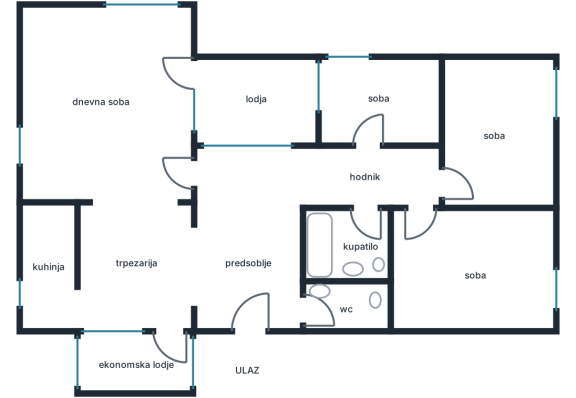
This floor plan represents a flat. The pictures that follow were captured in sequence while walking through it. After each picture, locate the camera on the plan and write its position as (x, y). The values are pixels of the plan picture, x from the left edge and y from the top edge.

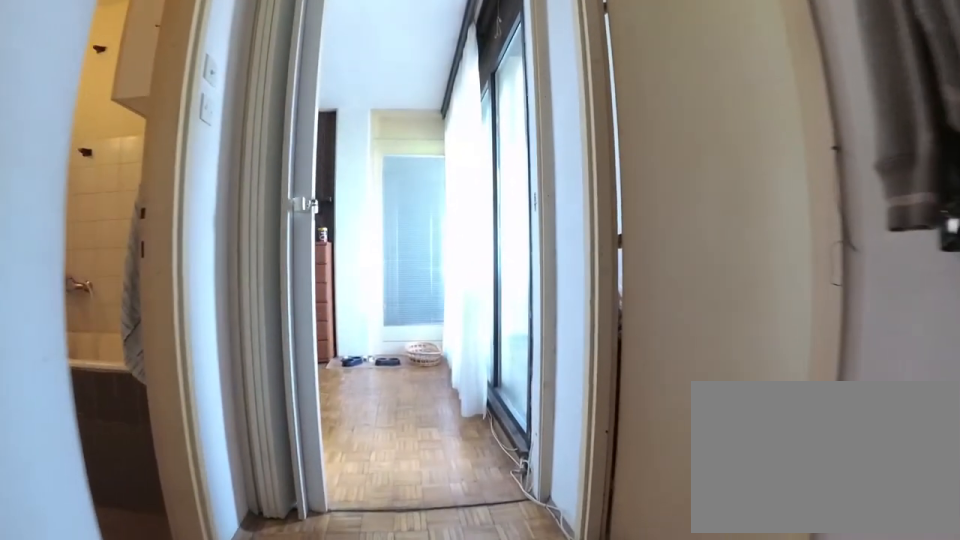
(415, 181)
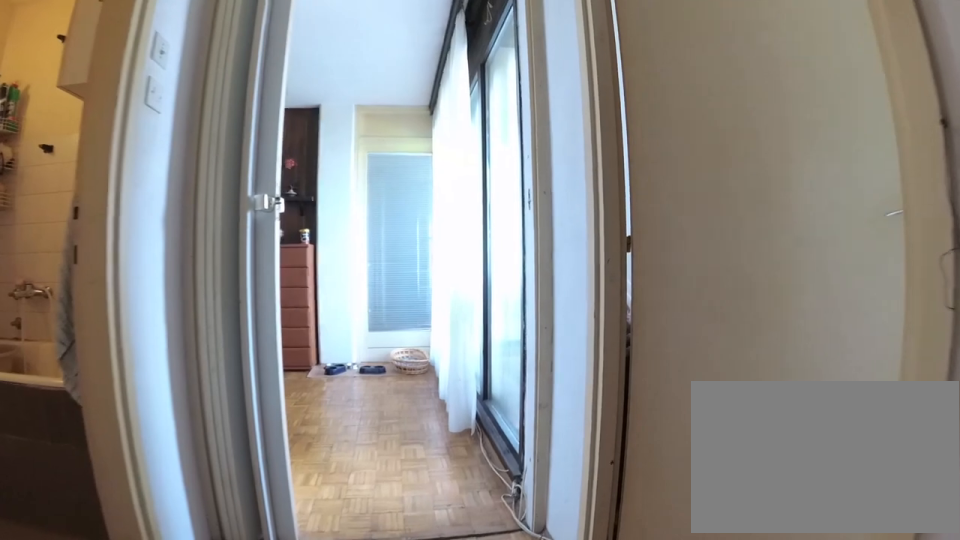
(407, 182)
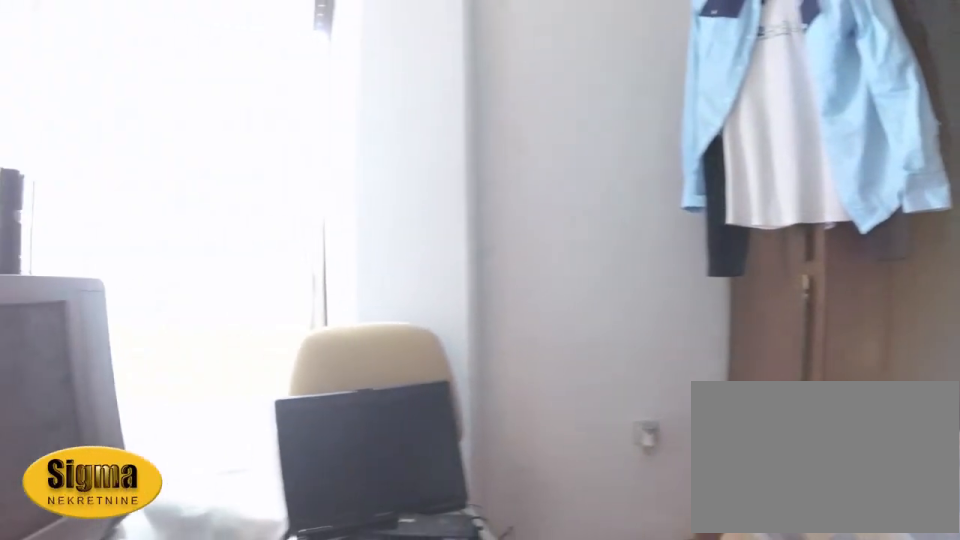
(405, 130)
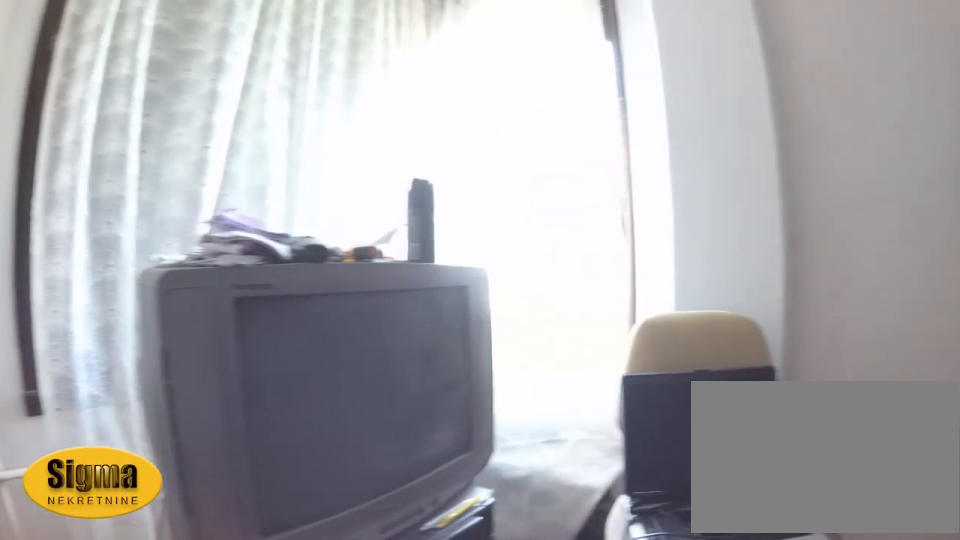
(412, 121)
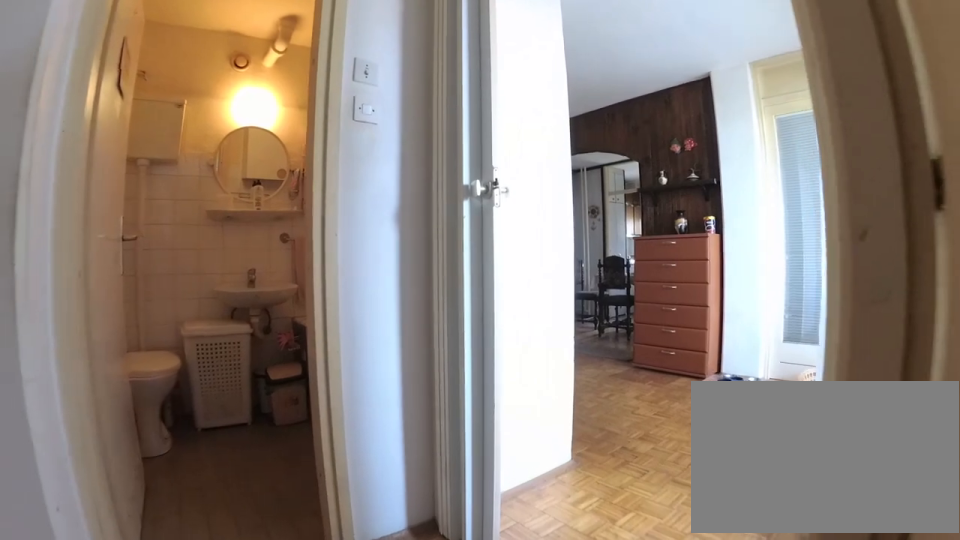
(373, 134)
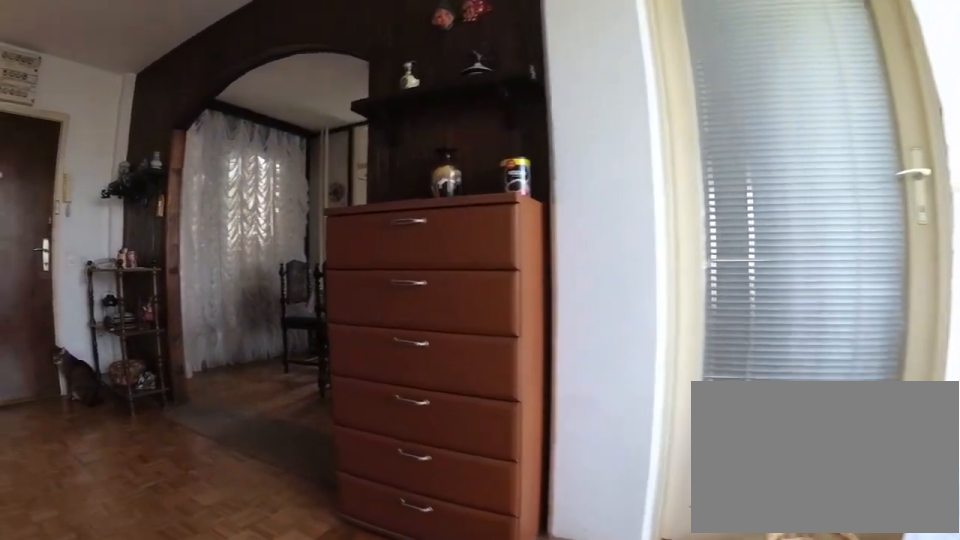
(249, 169)
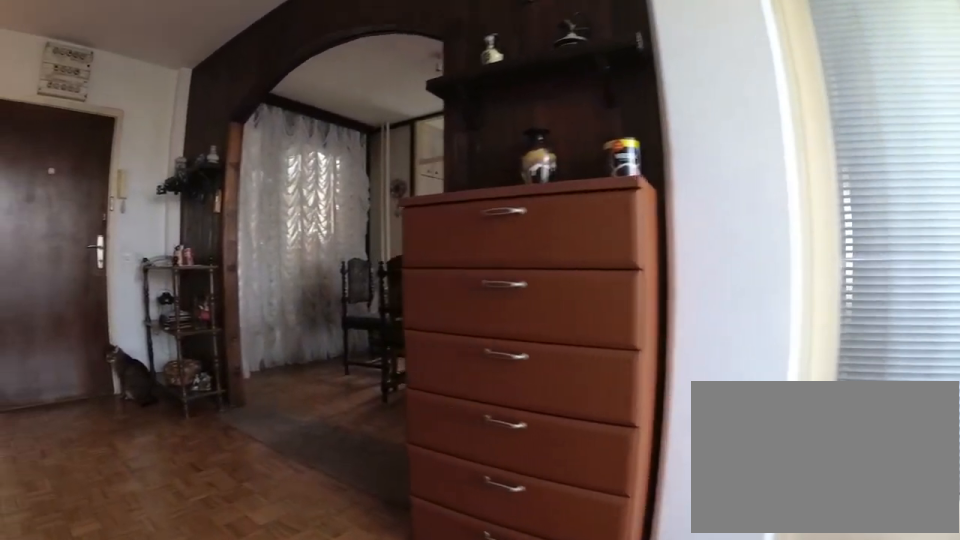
(244, 173)
